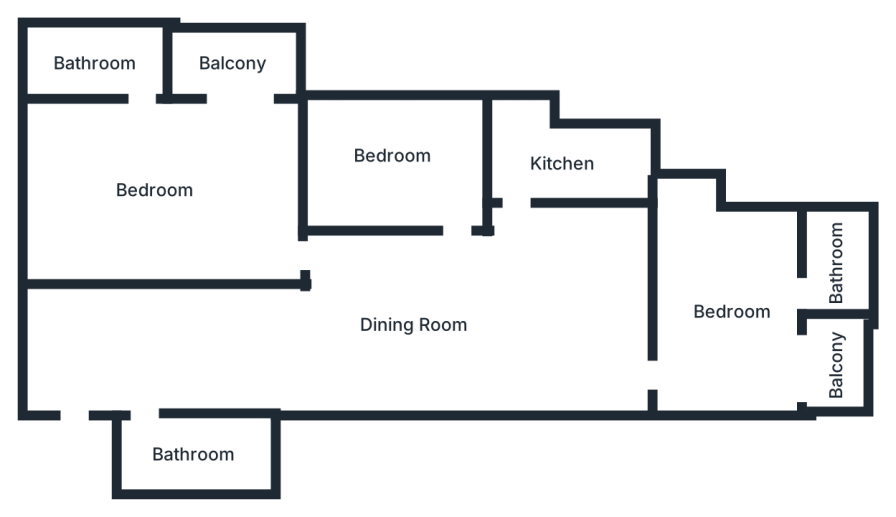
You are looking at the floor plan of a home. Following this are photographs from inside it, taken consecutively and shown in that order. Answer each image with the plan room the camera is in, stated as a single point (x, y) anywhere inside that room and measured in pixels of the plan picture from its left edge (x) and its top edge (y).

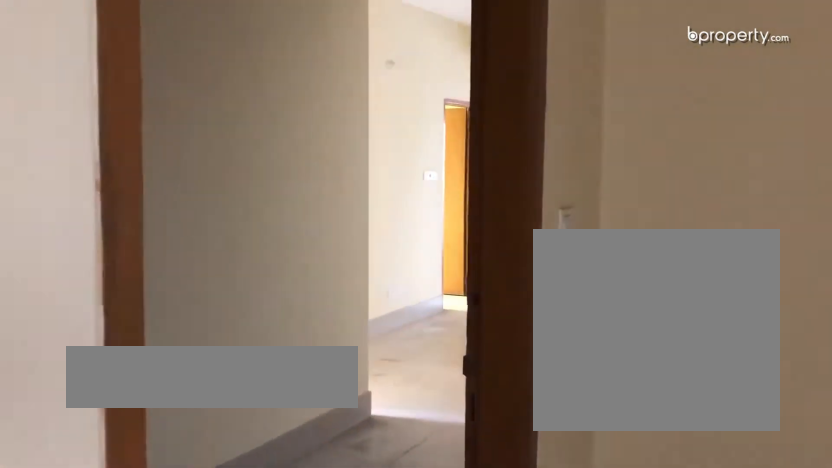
(142, 390)
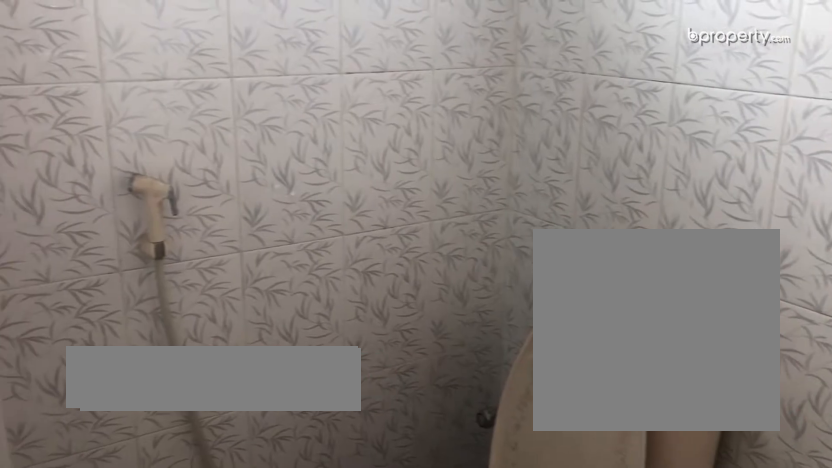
(835, 305)
